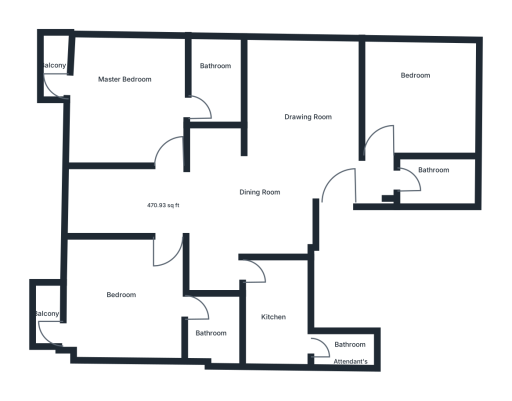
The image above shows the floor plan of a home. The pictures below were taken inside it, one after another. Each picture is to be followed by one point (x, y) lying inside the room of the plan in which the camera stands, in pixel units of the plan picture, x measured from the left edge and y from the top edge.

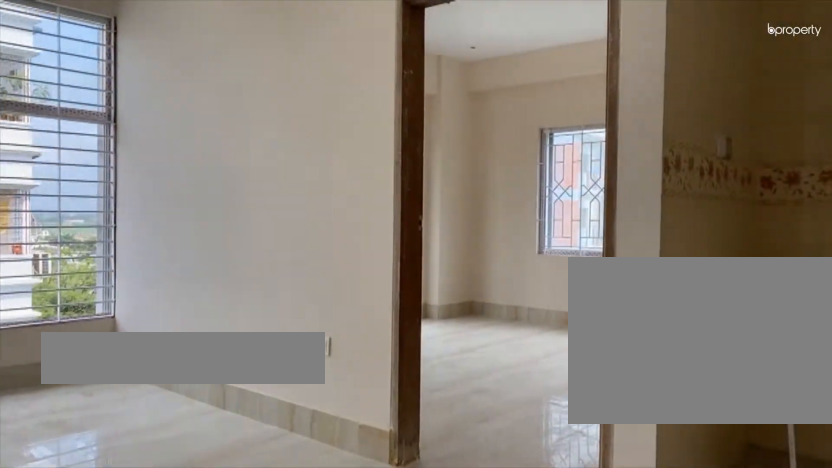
(288, 162)
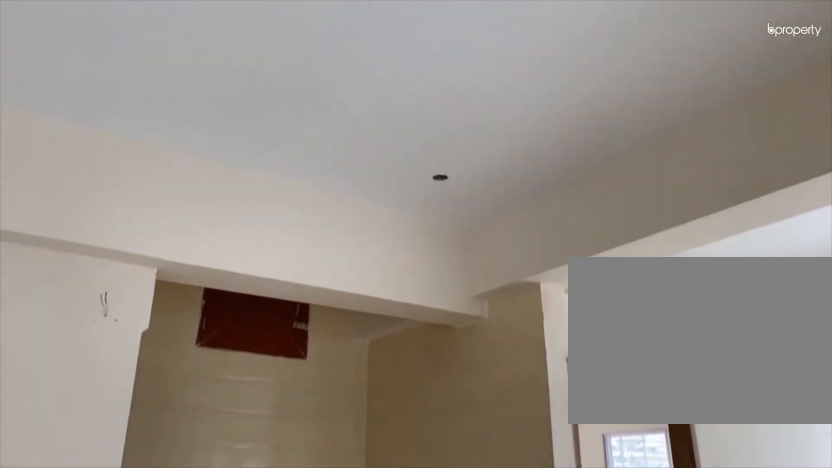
(288, 162)
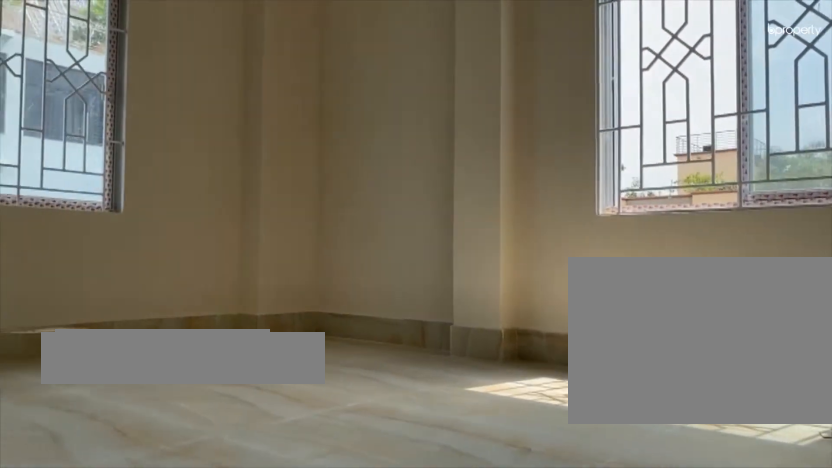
(427, 101)
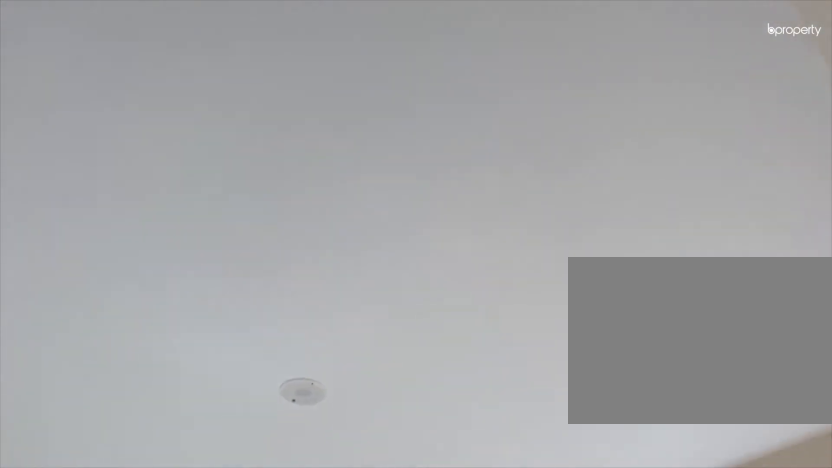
(427, 101)
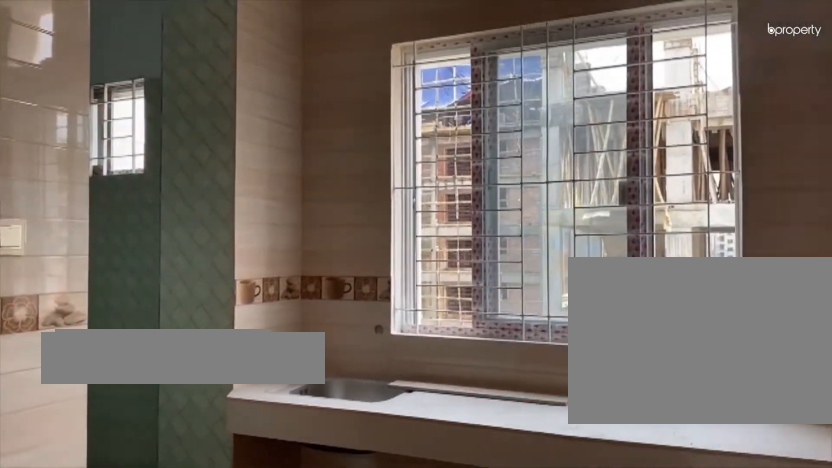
(275, 318)
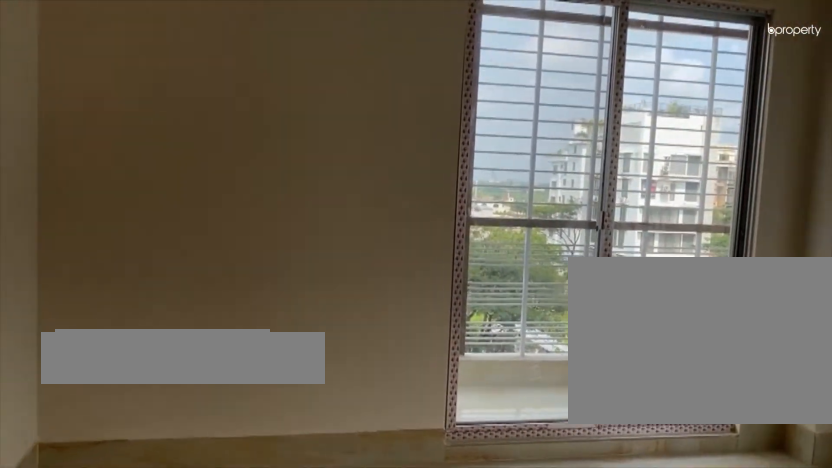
(126, 101)
